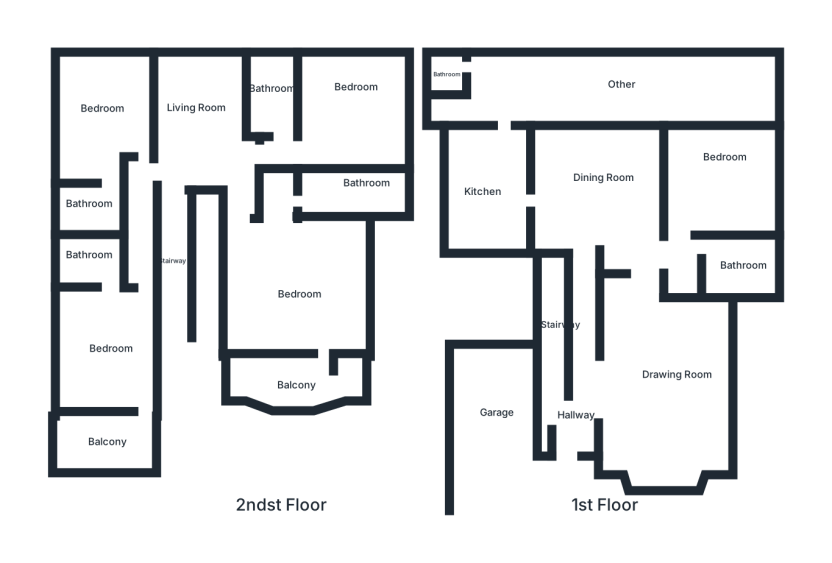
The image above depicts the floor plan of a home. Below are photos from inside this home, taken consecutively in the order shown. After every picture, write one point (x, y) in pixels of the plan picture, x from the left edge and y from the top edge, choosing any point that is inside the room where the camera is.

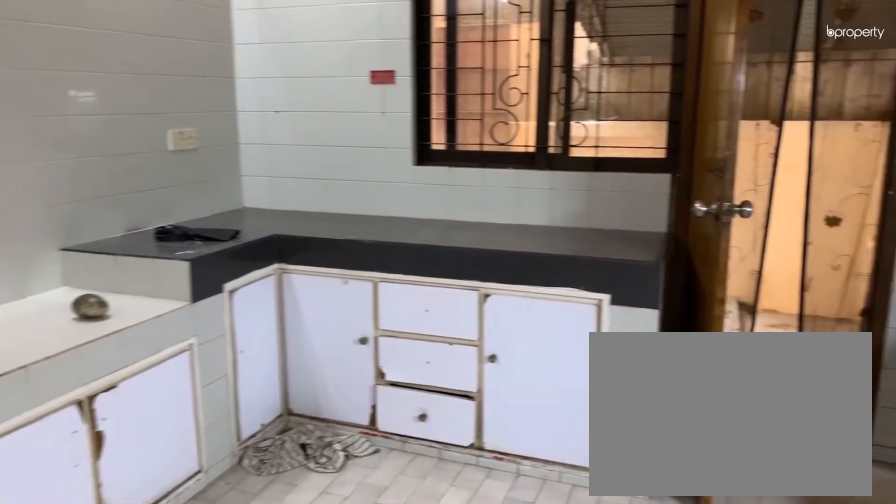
(469, 190)
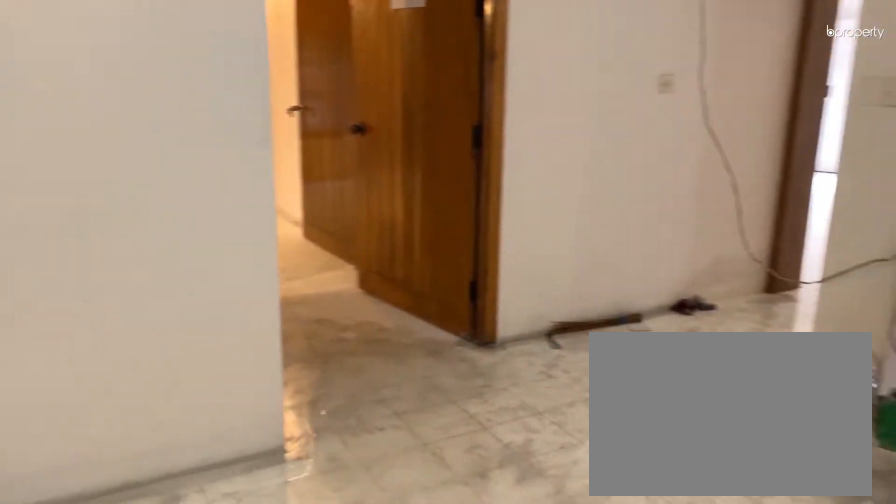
(197, 108)
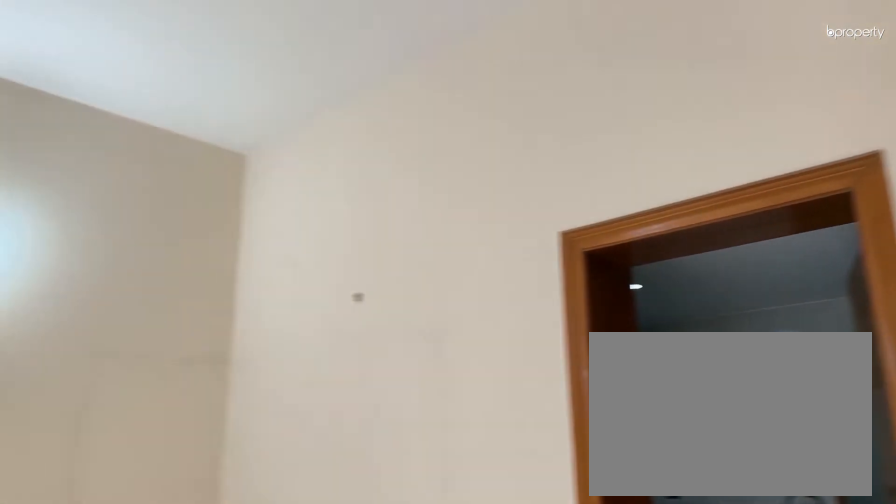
(105, 354)
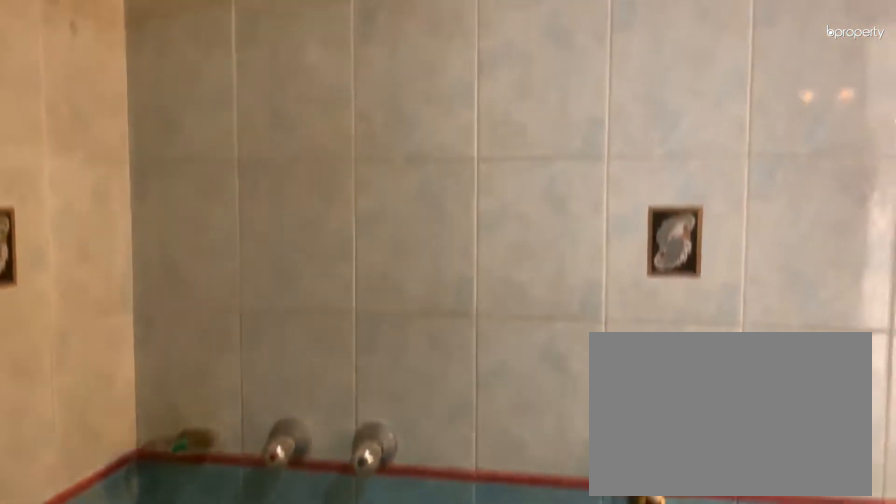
(87, 256)
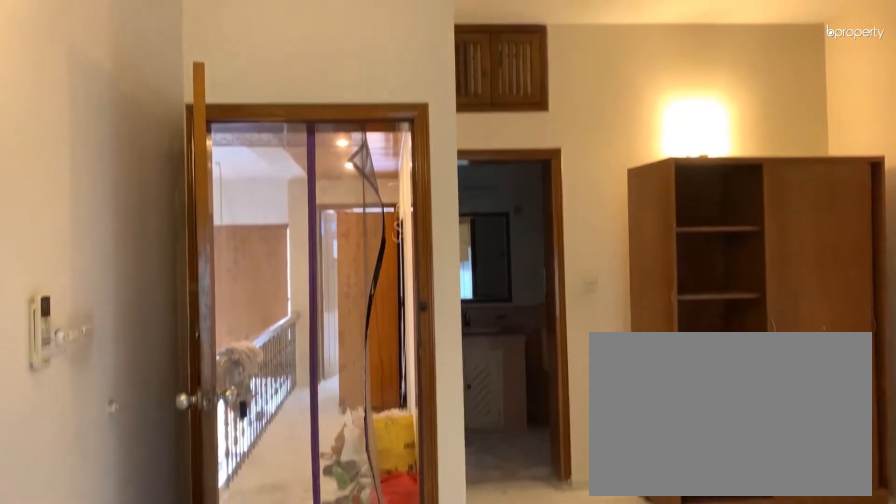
(101, 109)
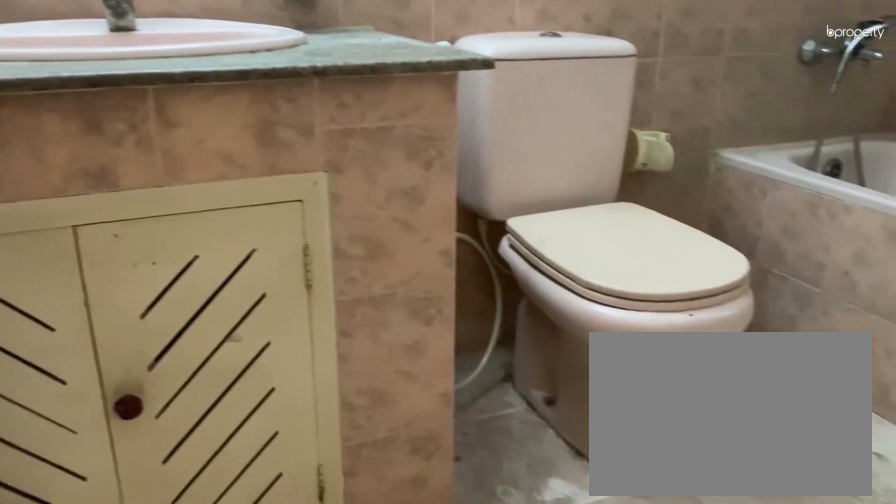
(83, 215)
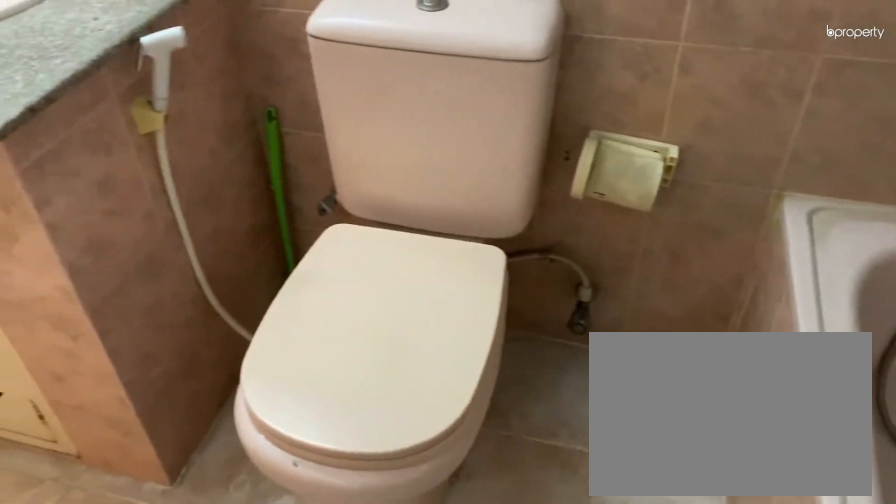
(83, 215)
